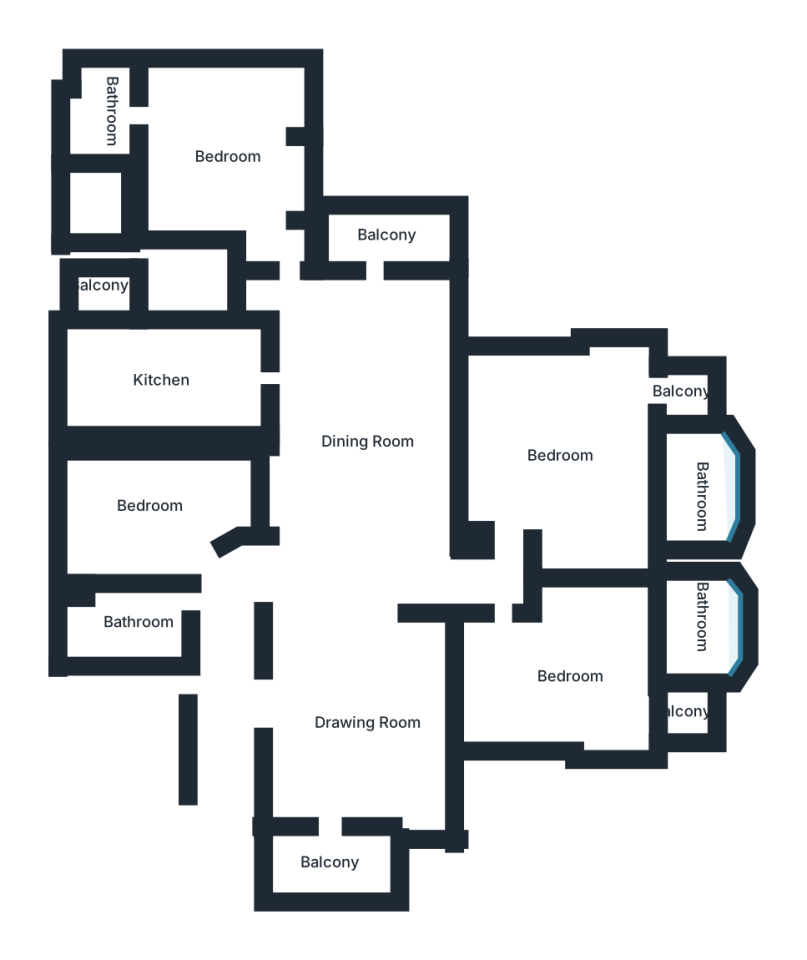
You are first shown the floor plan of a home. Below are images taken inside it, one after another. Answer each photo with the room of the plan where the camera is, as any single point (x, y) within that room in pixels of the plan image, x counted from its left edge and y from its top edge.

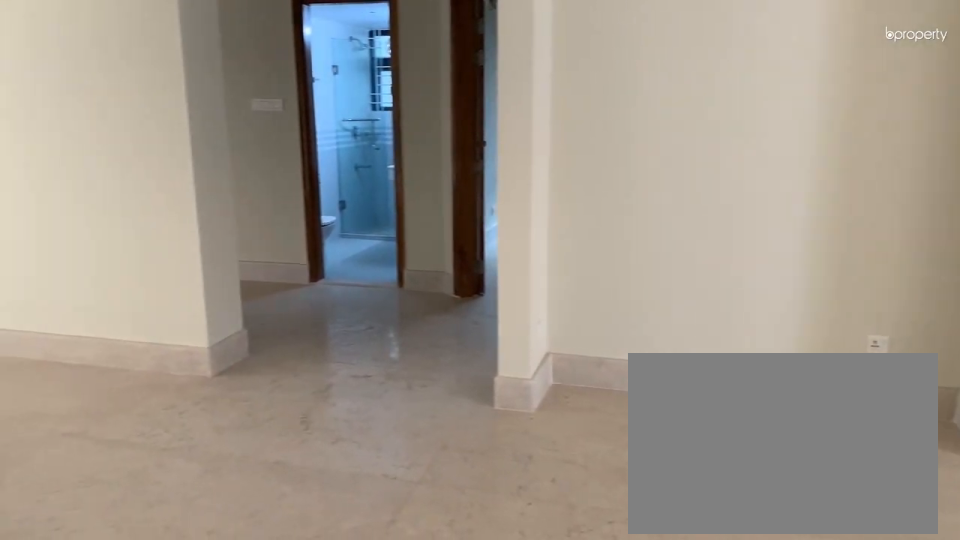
(364, 443)
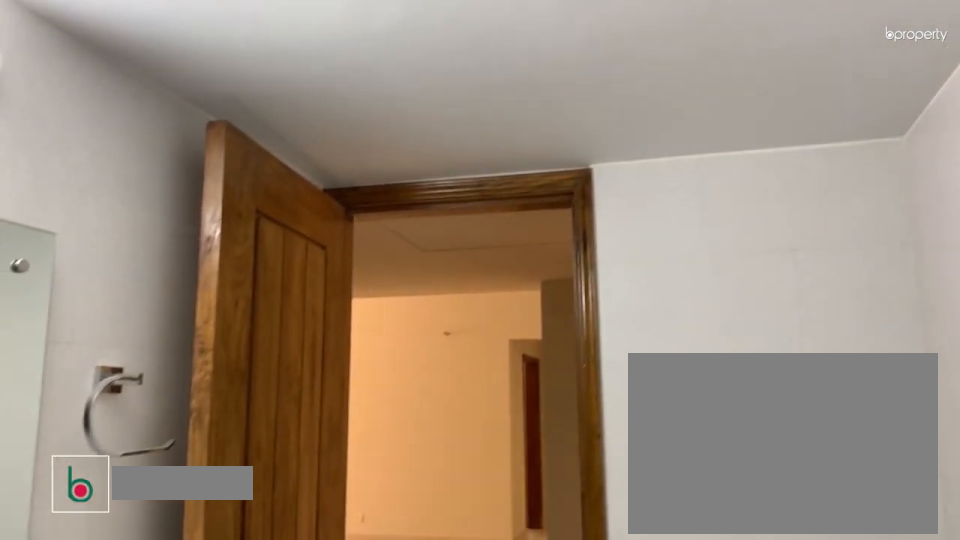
(138, 623)
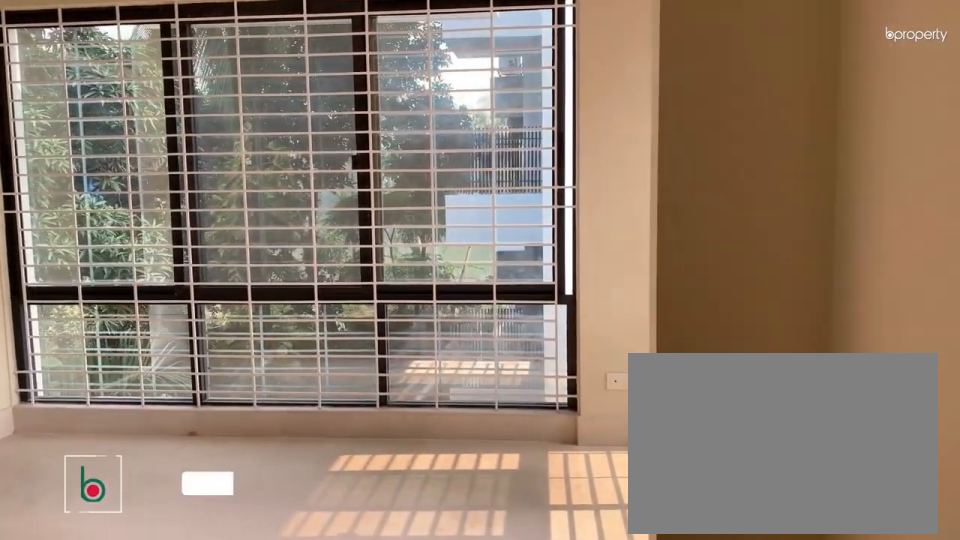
(230, 156)
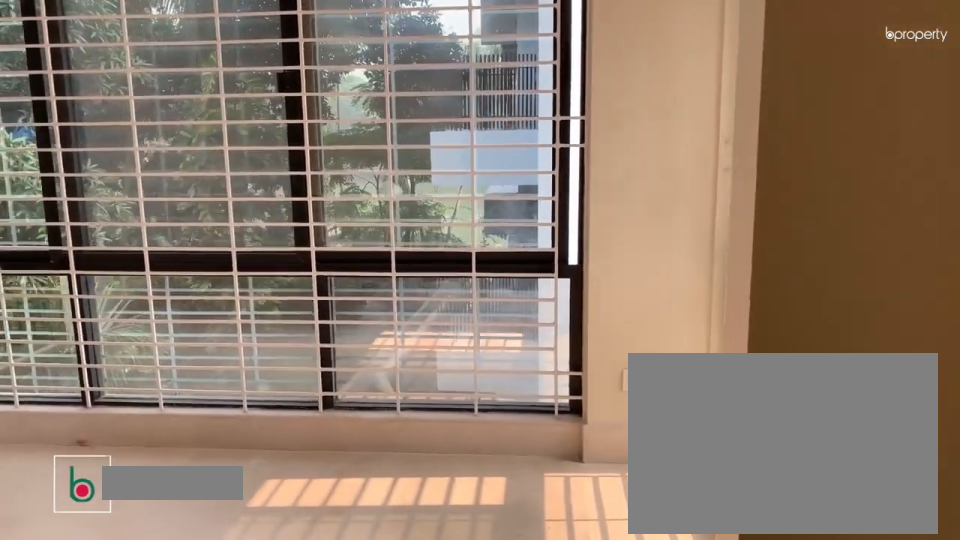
(230, 156)
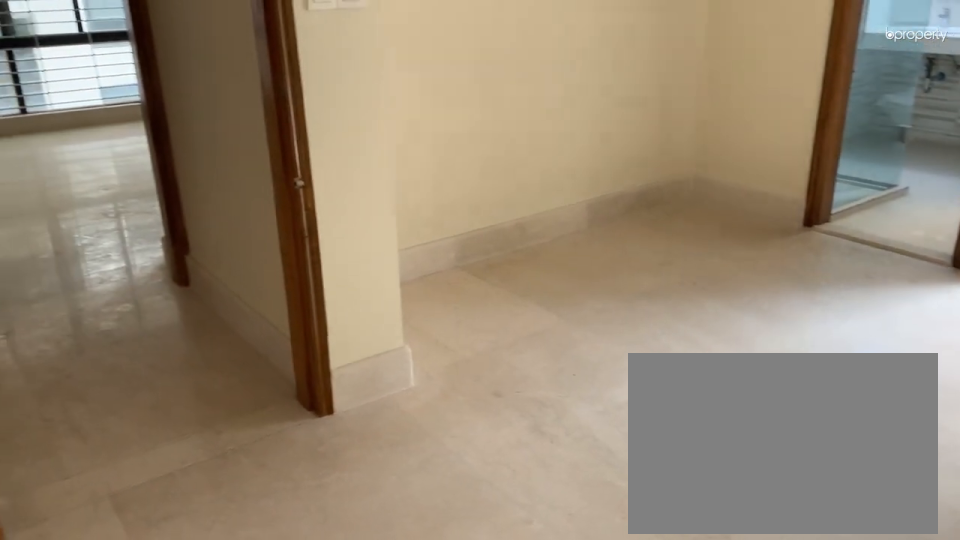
(575, 675)
